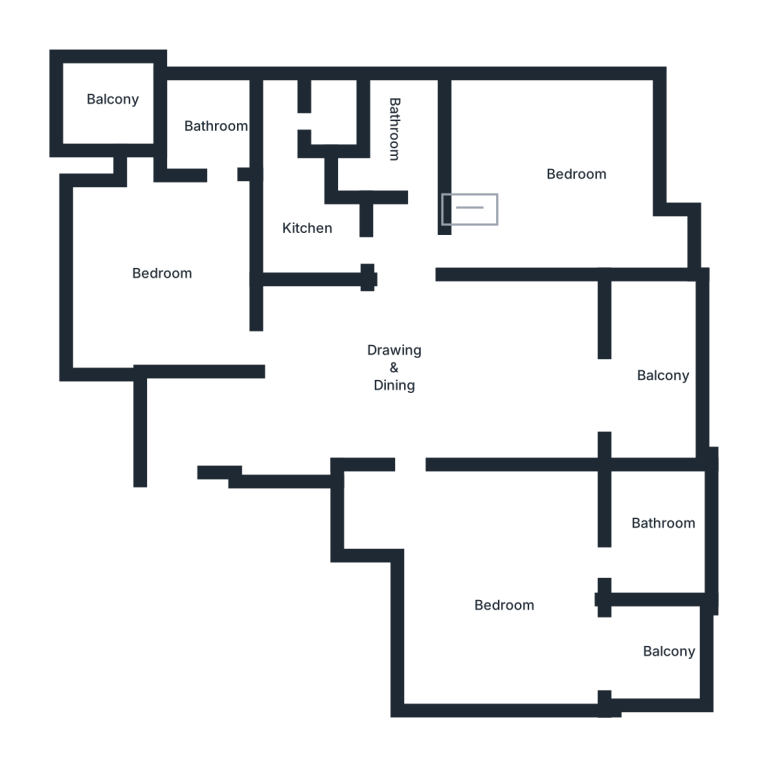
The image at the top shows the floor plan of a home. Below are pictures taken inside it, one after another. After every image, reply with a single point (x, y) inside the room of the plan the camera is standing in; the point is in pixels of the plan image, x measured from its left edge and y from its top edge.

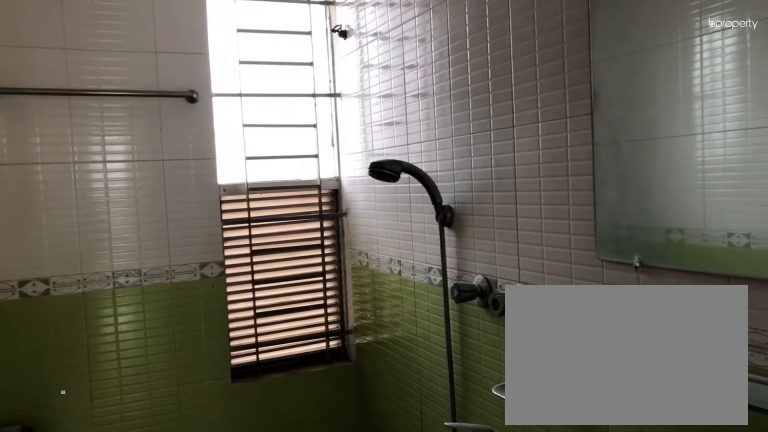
(400, 121)
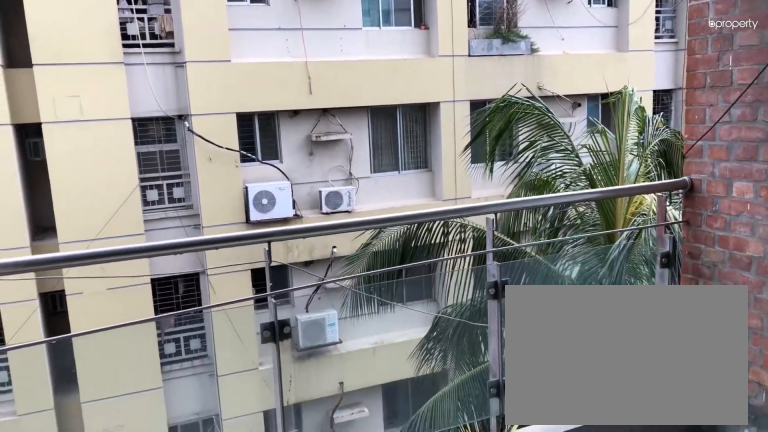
(663, 368)
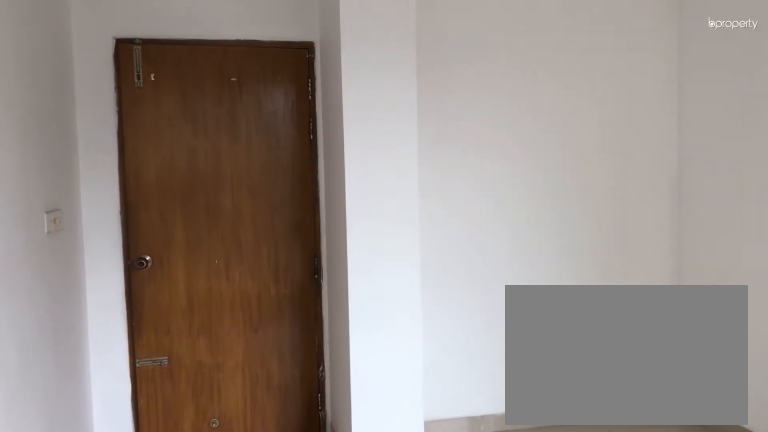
(573, 168)
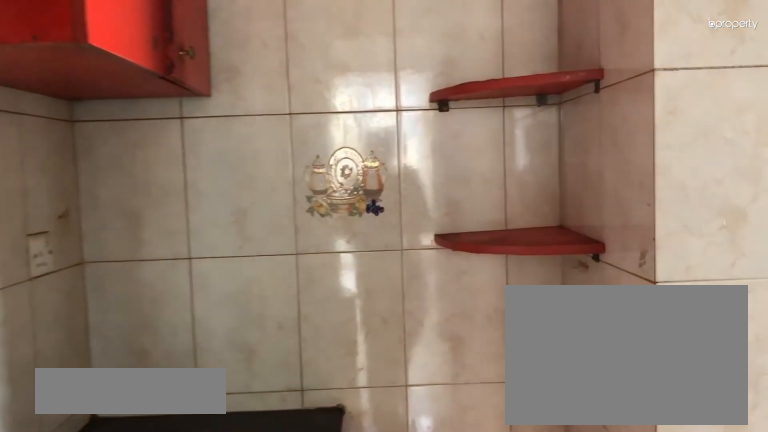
(310, 223)
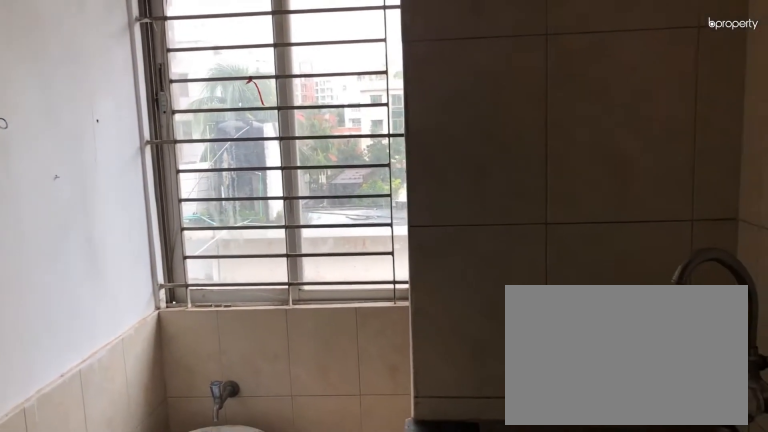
(310, 223)
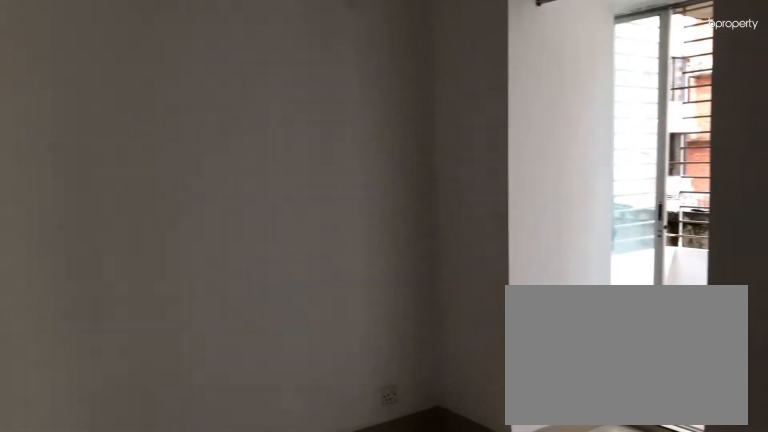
(168, 269)
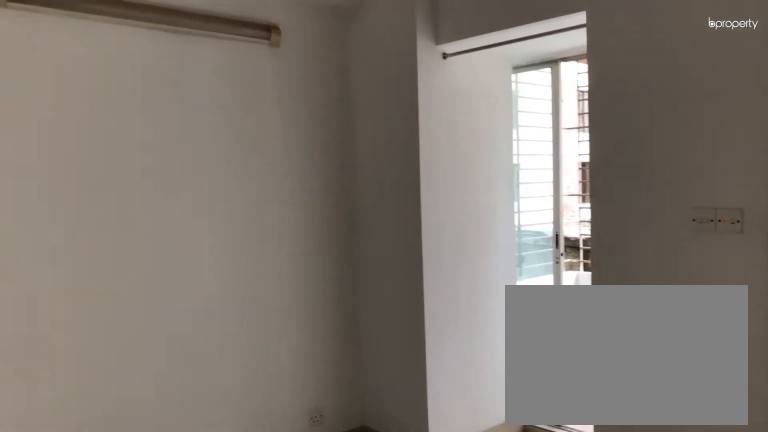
(168, 269)
